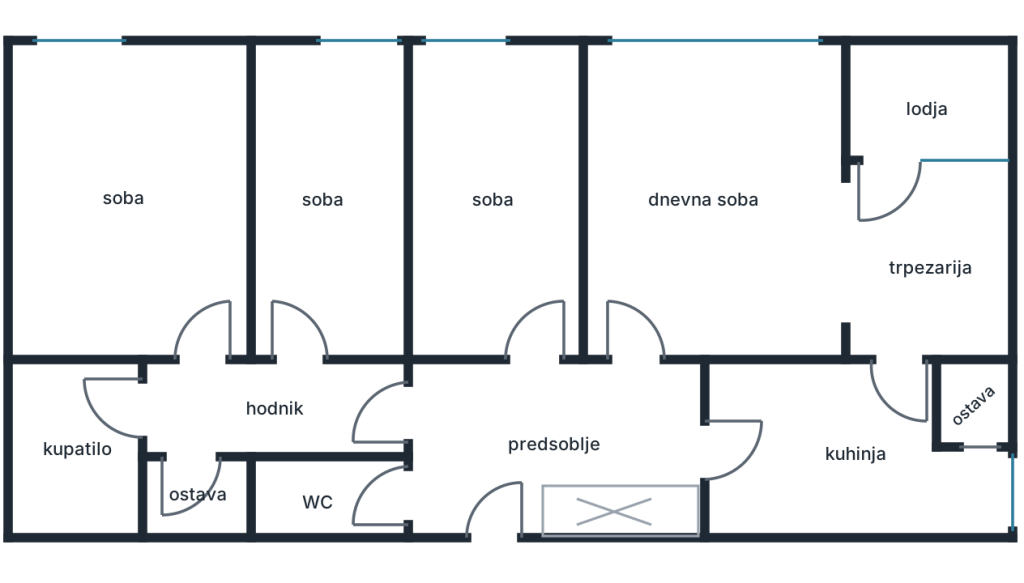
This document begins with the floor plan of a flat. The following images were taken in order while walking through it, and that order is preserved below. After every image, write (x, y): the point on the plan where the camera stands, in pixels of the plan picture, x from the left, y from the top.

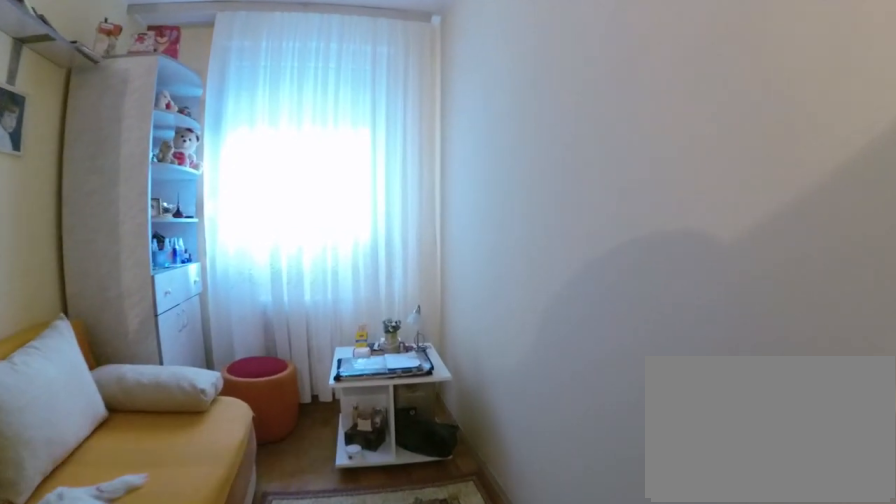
(348, 281)
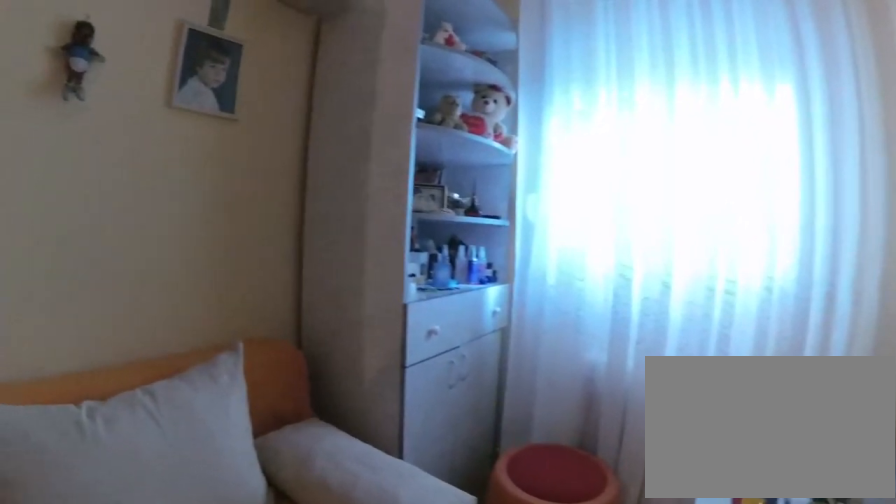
(357, 201)
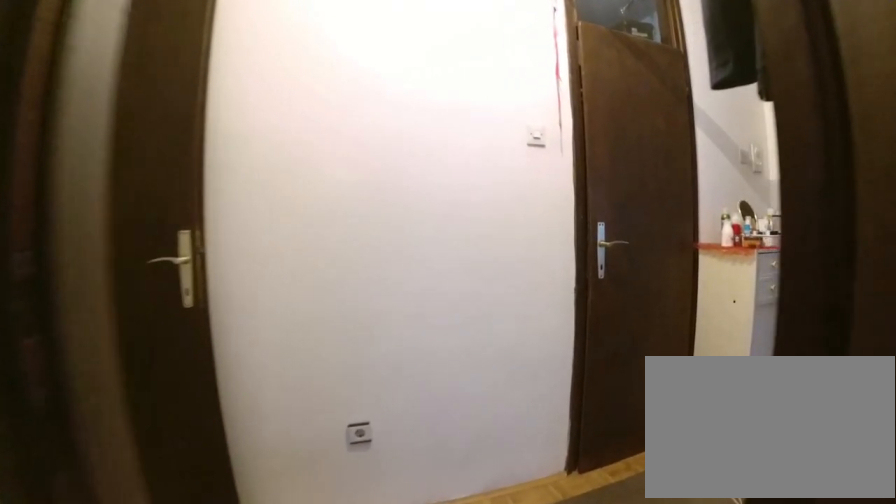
(319, 301)
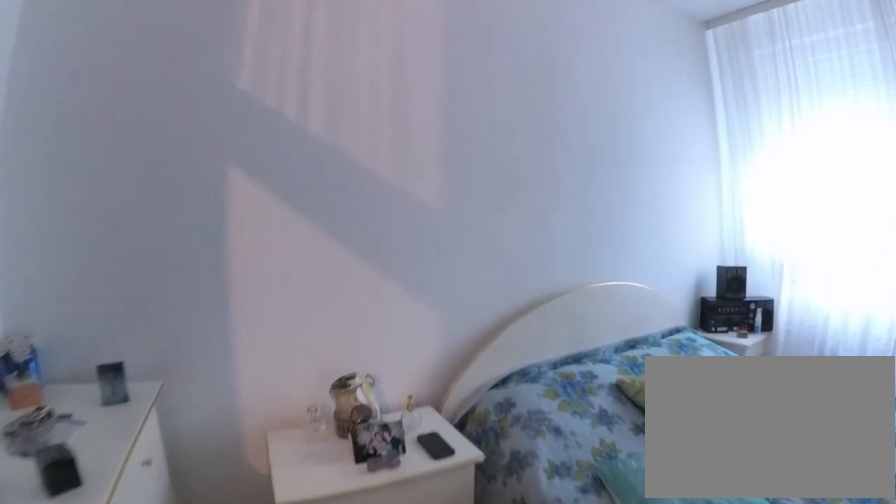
(143, 280)
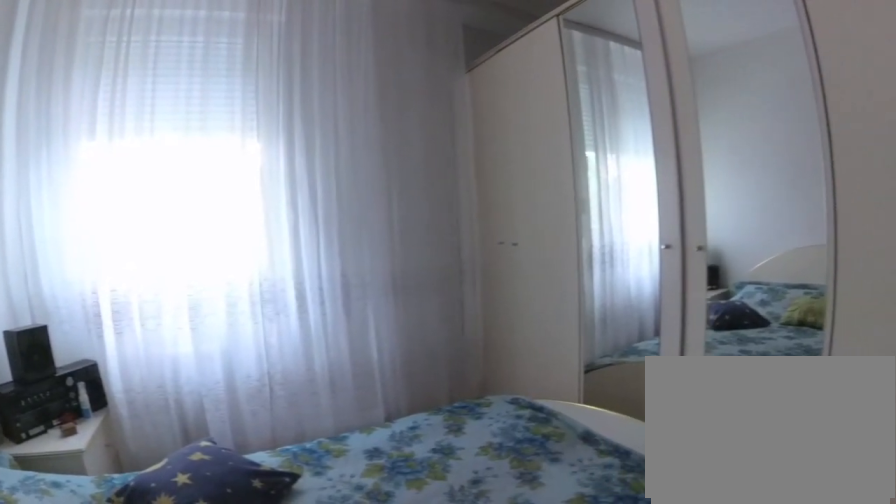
(82, 241)
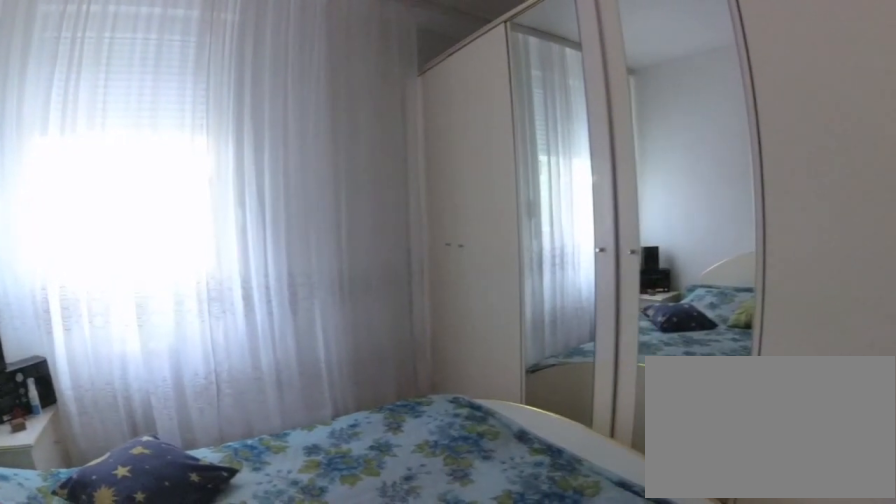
(78, 239)
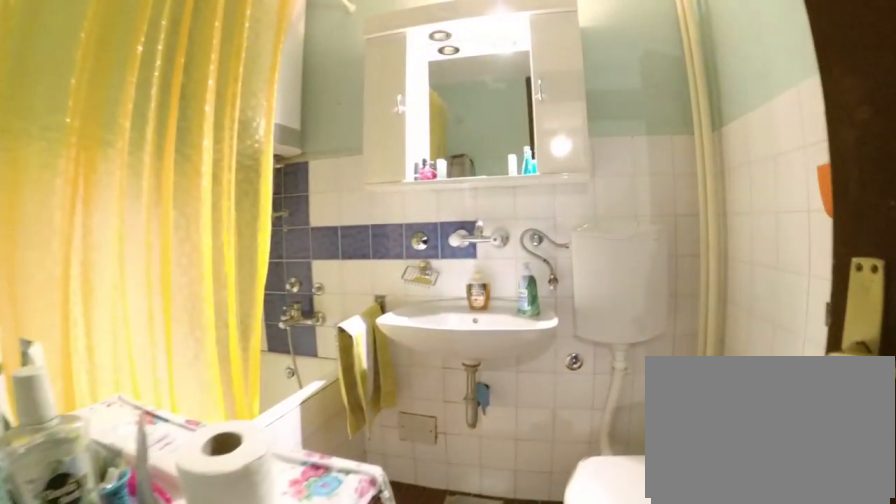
(157, 395)
